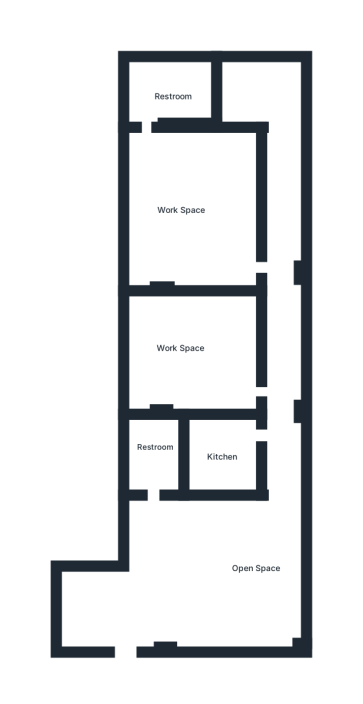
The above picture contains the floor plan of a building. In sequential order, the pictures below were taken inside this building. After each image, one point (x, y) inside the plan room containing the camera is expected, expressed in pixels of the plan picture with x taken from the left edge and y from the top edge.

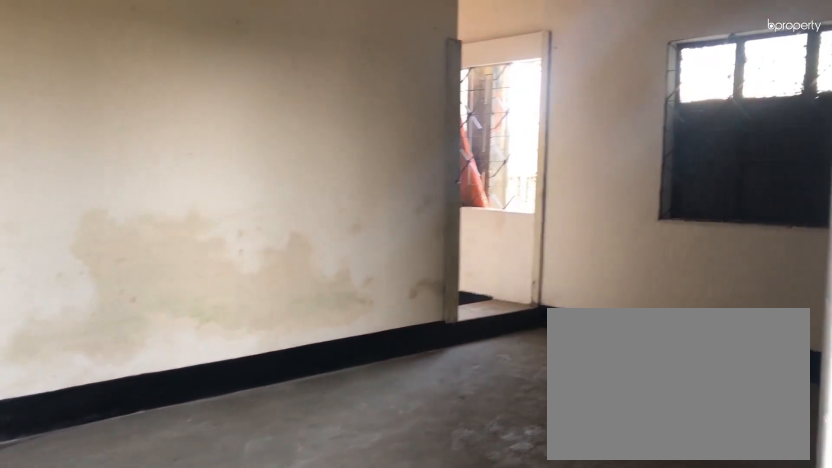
(124, 648)
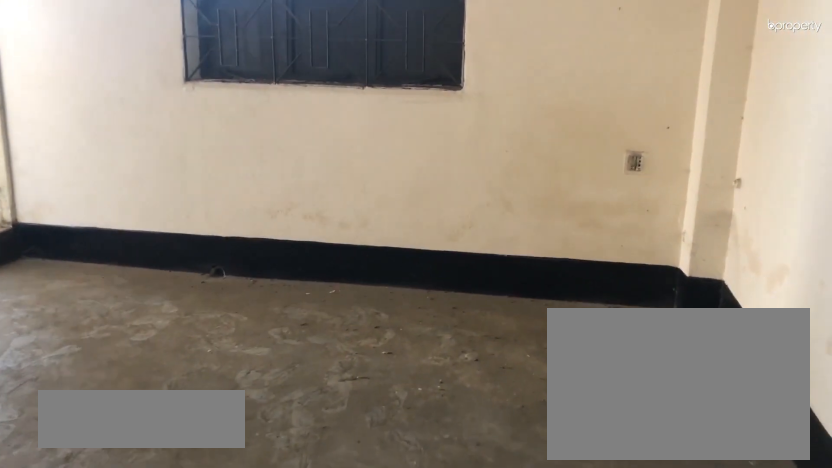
(243, 565)
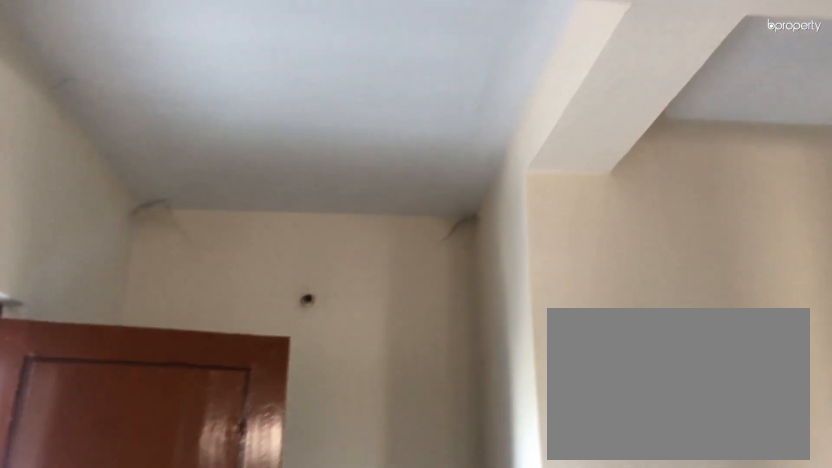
(243, 565)
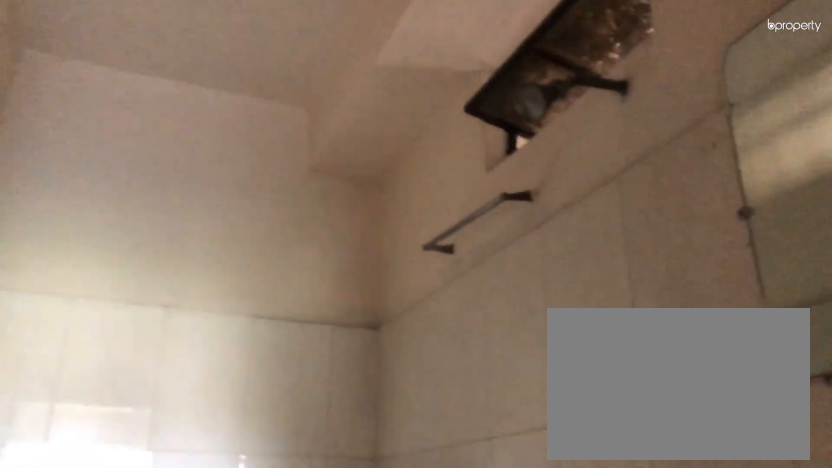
(158, 458)
